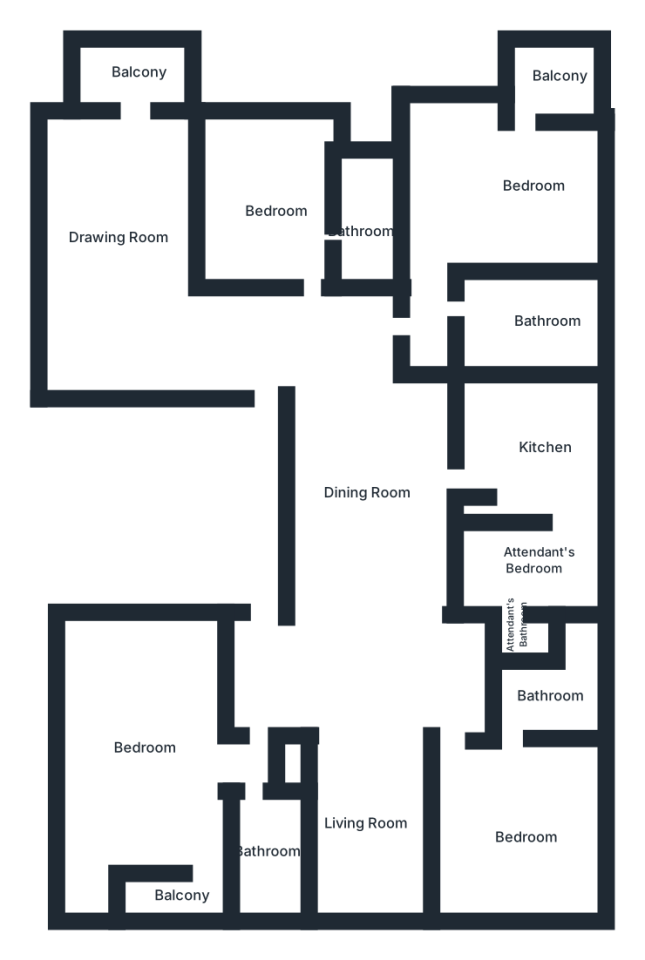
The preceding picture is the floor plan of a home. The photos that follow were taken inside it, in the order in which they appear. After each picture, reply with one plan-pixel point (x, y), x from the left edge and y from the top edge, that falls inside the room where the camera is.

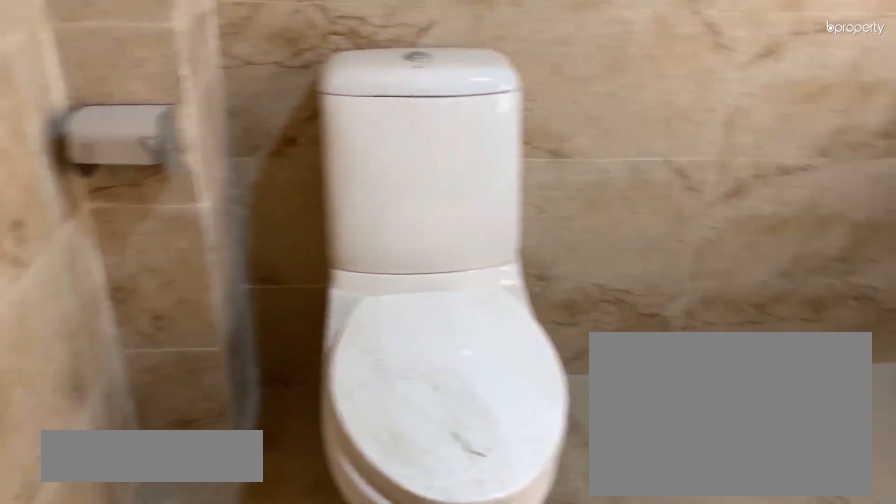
(519, 307)
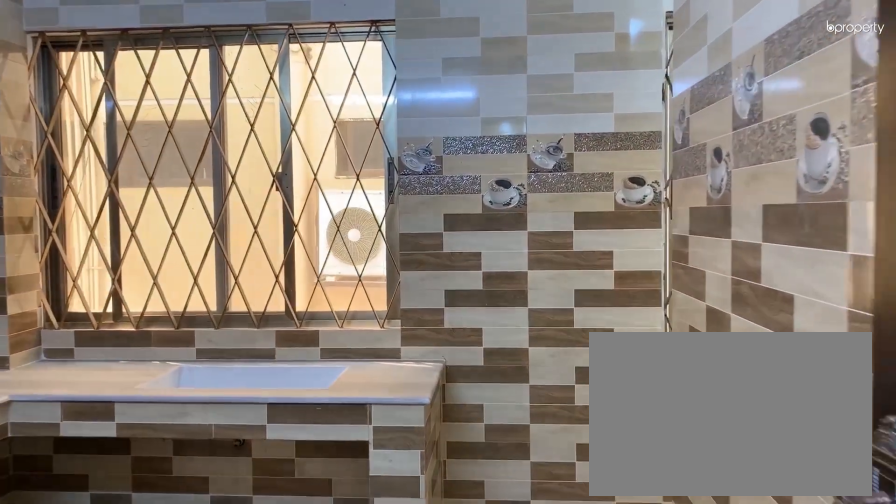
(514, 464)
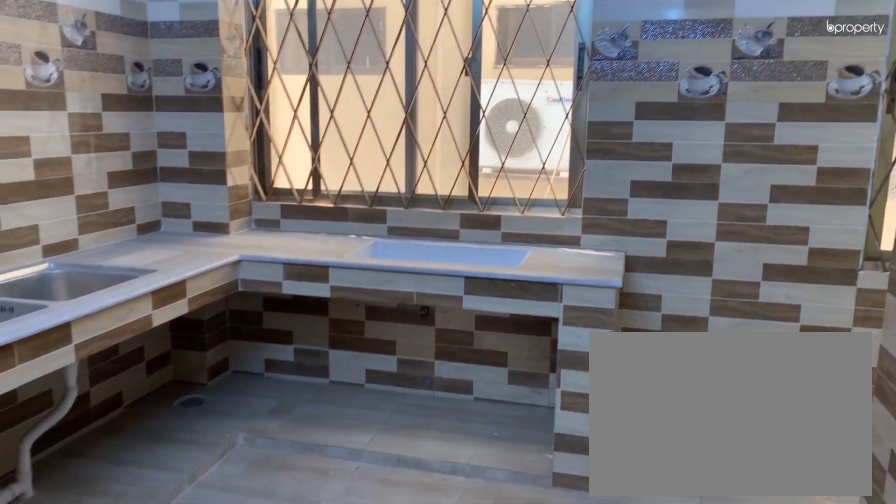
(487, 480)
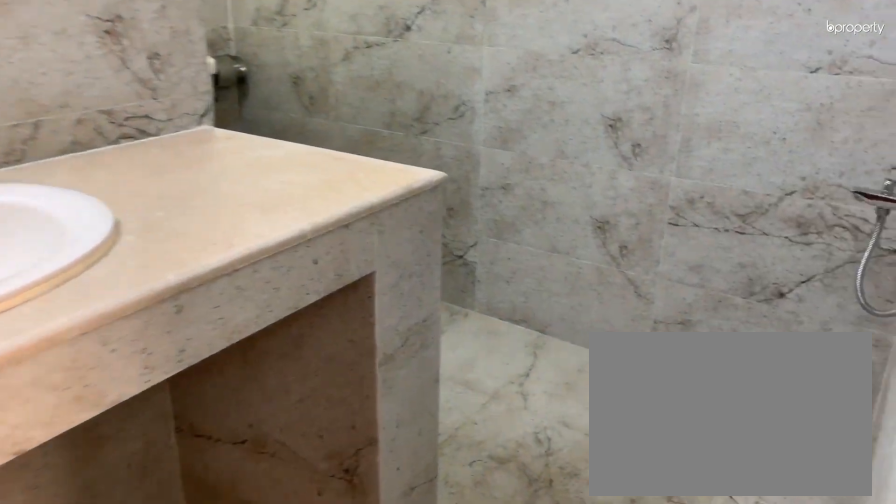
(548, 696)
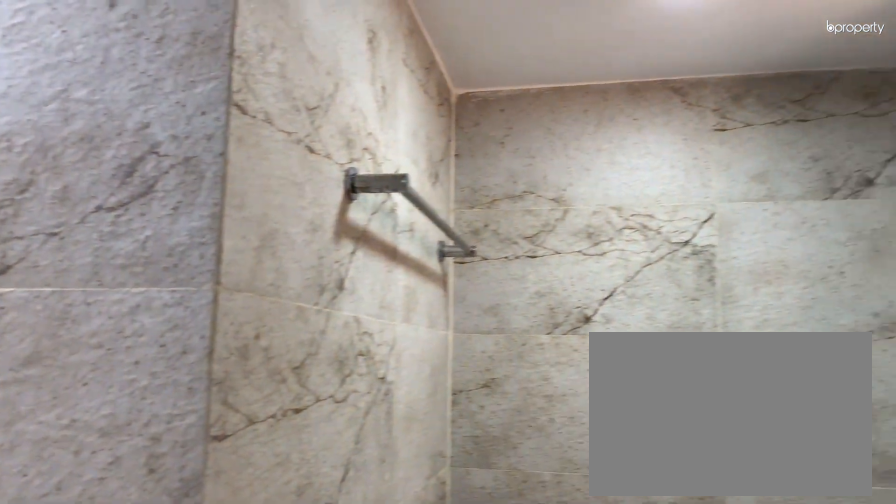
(548, 696)
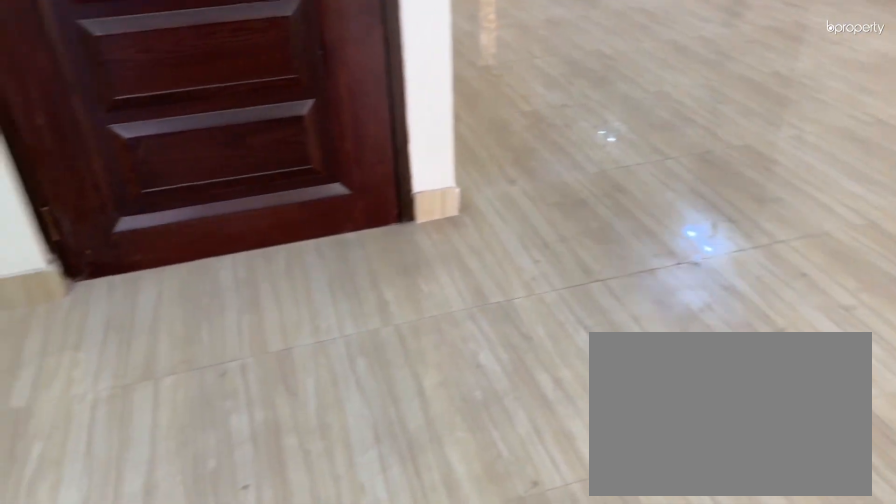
(359, 831)
